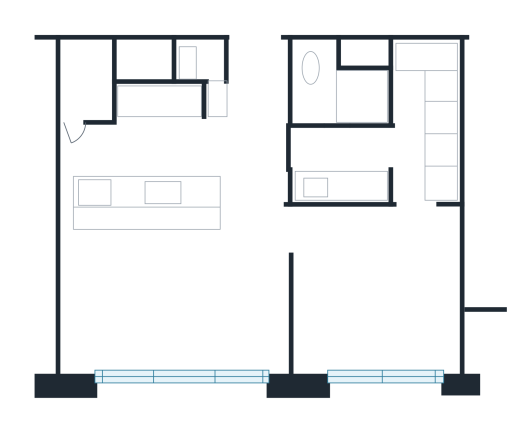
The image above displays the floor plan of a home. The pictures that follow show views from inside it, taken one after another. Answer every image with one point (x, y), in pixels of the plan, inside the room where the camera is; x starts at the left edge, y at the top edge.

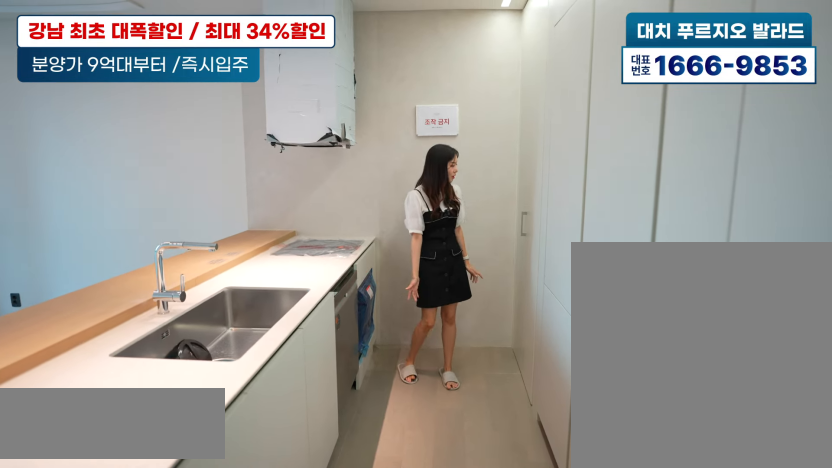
(151, 140)
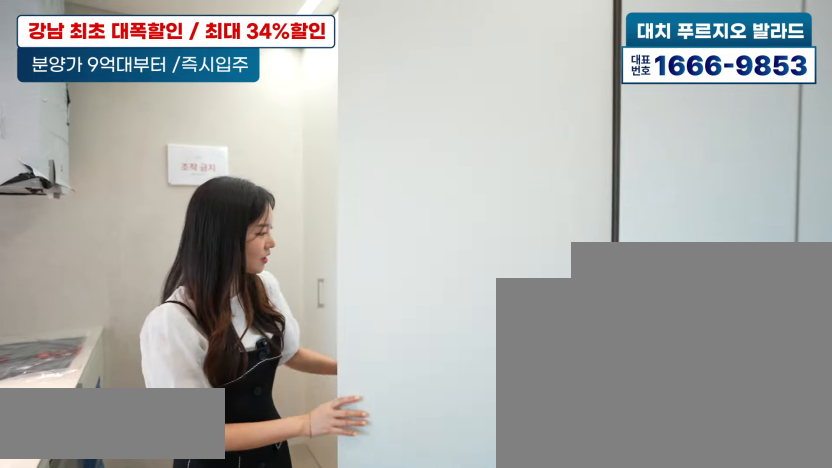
(152, 140)
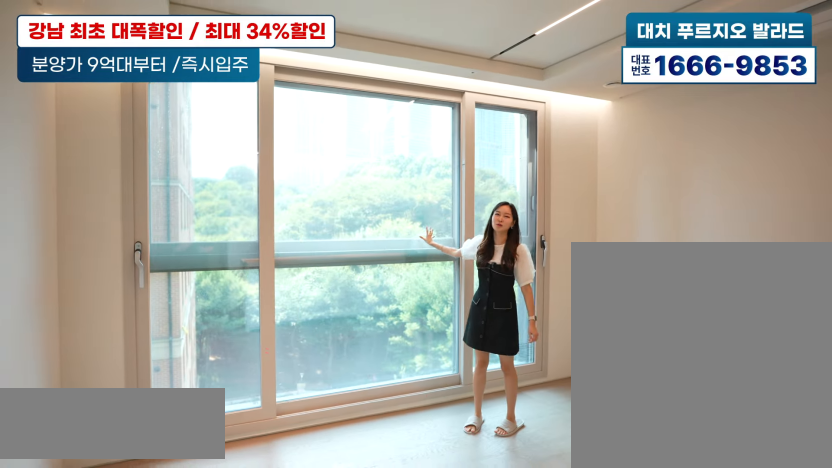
(168, 303)
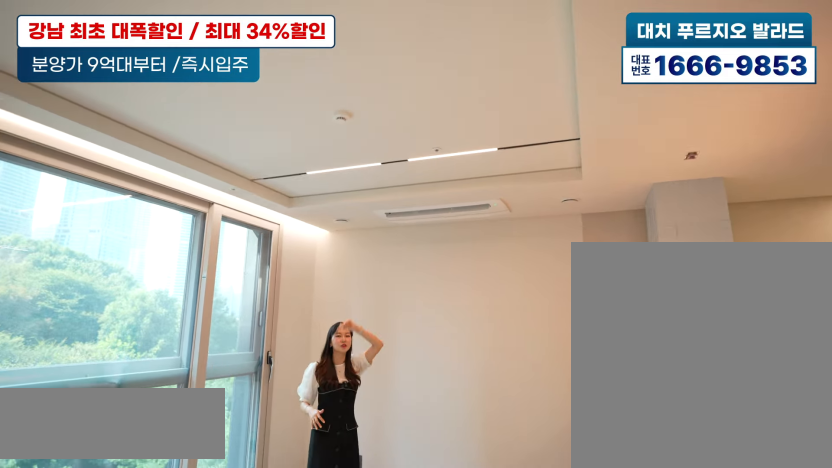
(168, 303)
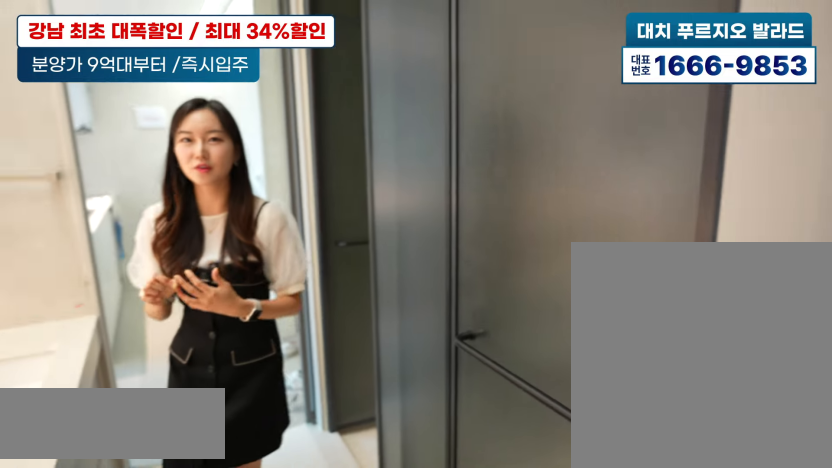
(388, 132)
